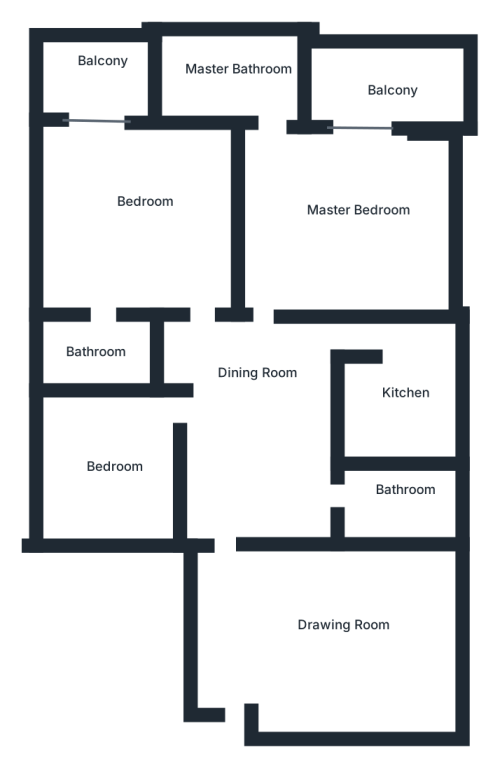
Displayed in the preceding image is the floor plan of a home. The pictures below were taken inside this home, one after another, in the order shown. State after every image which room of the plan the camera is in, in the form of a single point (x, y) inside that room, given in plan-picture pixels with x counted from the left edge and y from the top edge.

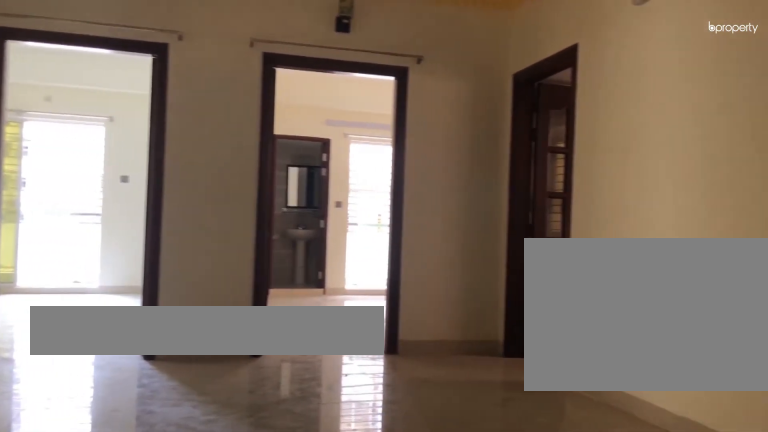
(256, 487)
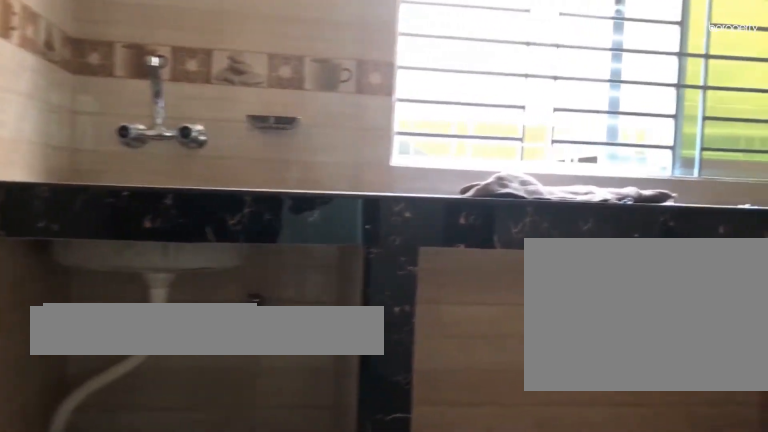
(404, 411)
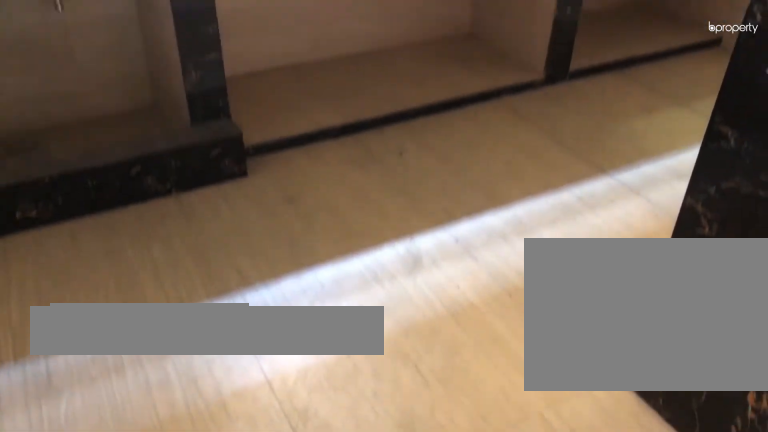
(403, 407)
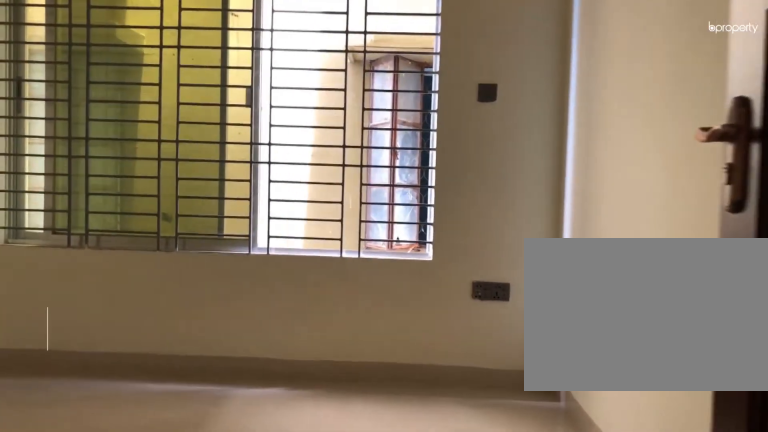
(102, 464)
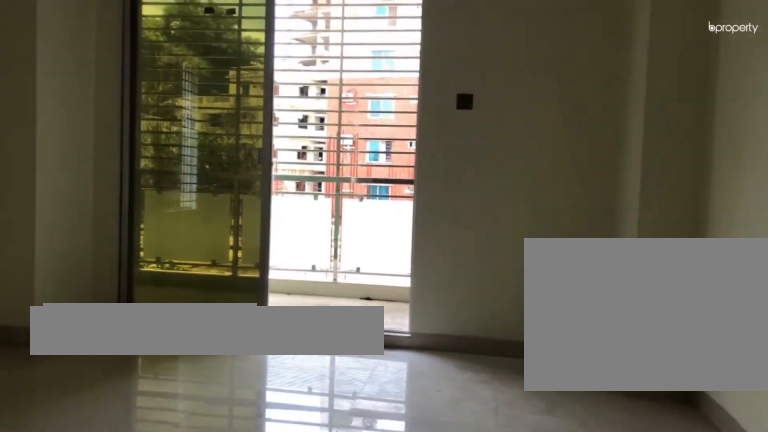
(113, 220)
